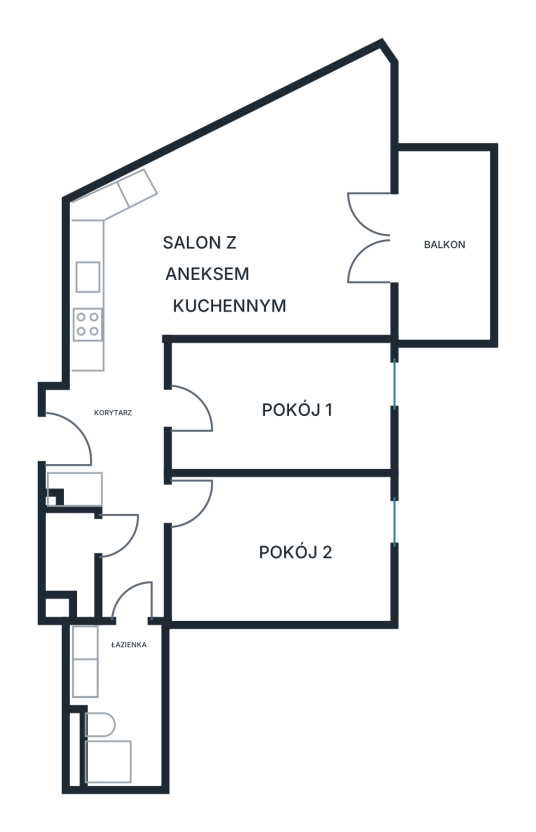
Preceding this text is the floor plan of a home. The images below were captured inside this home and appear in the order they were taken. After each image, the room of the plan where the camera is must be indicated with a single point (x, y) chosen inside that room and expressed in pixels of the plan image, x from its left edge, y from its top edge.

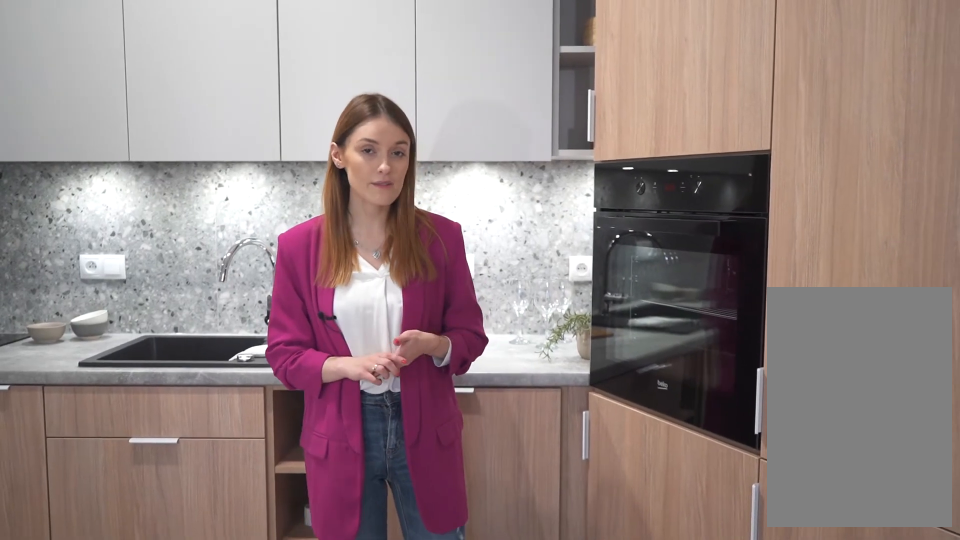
(241, 216)
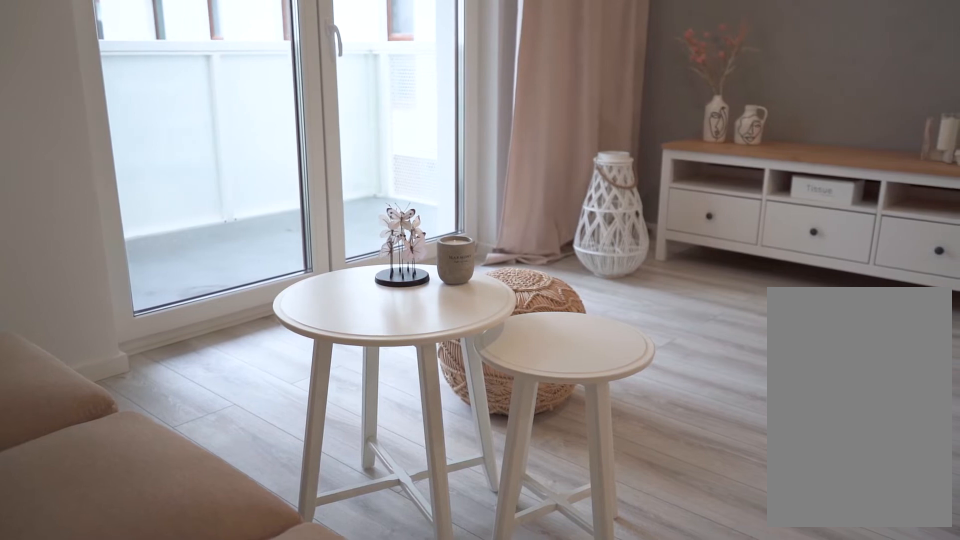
(241, 216)
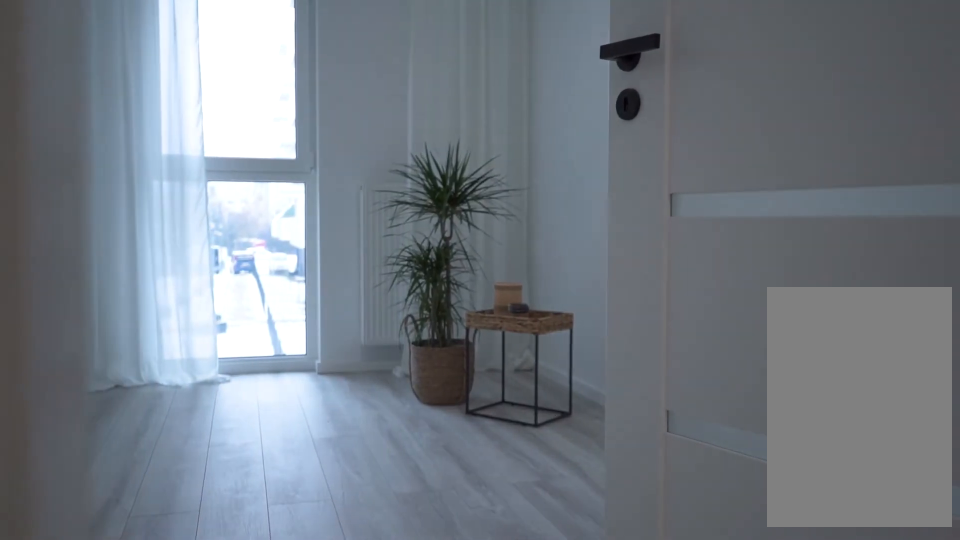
(284, 405)
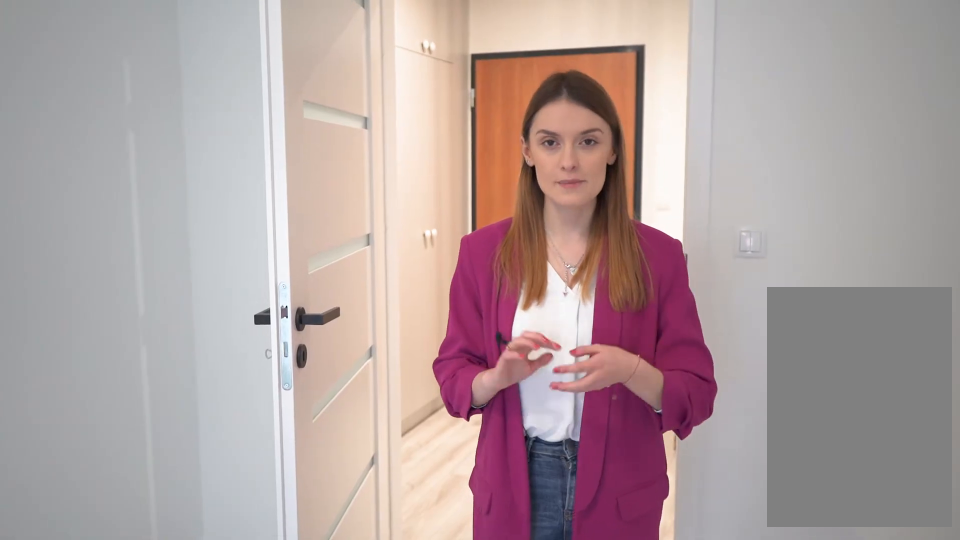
(285, 405)
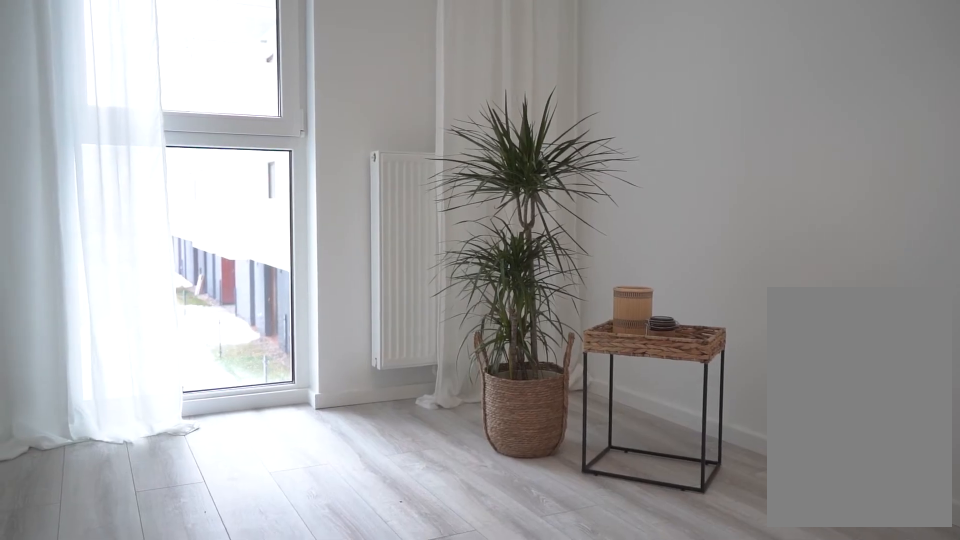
(285, 405)
